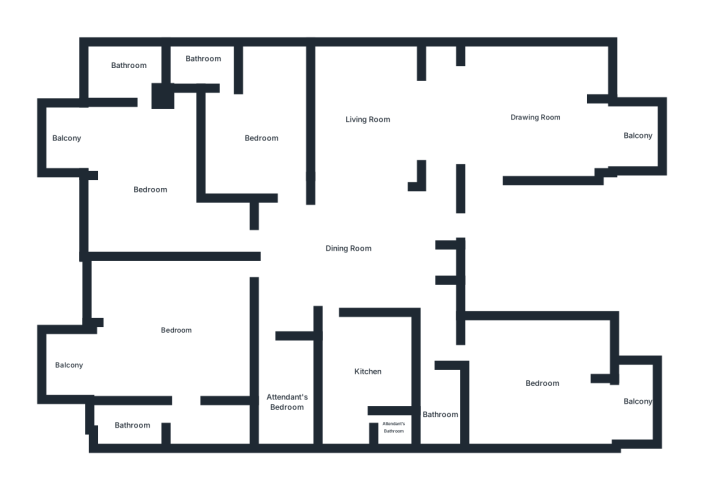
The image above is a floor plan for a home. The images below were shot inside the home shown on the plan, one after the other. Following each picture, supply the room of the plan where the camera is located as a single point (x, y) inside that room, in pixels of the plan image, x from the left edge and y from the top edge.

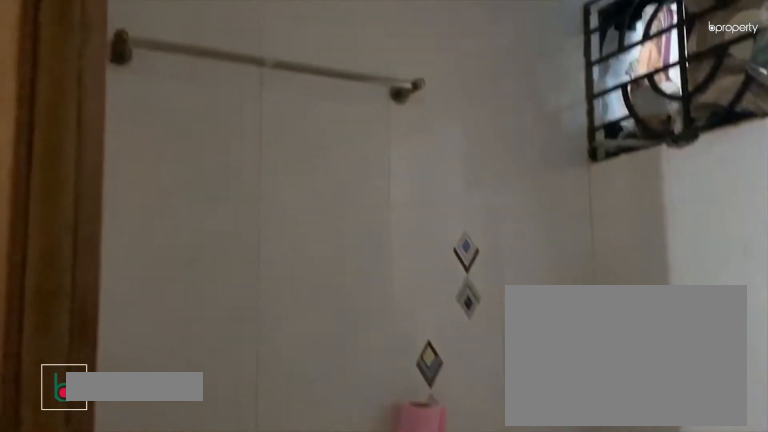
(204, 60)
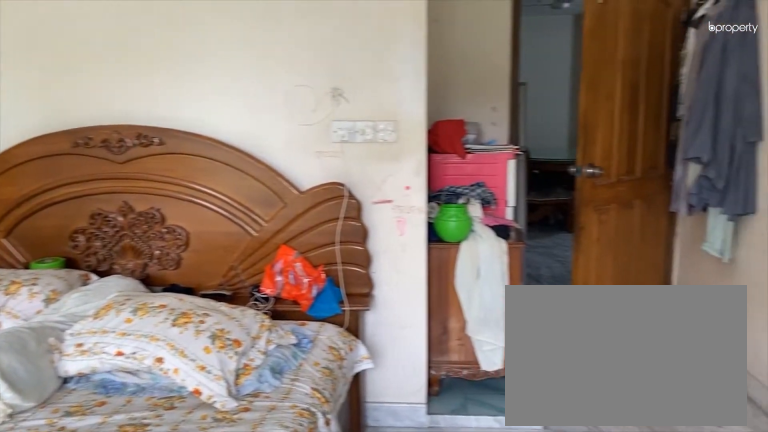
(150, 189)
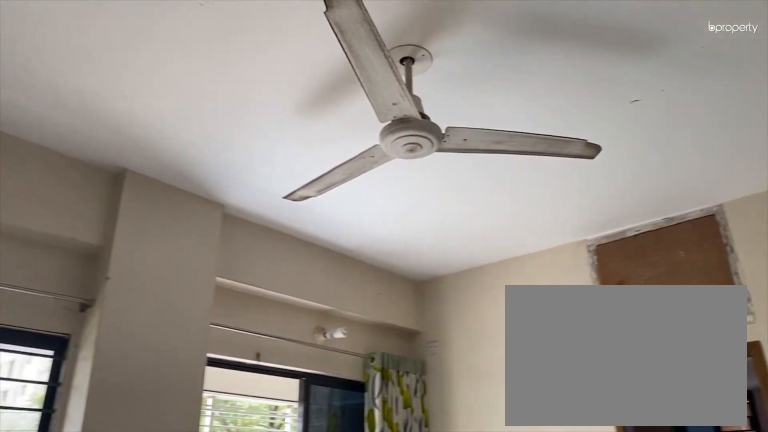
(150, 189)
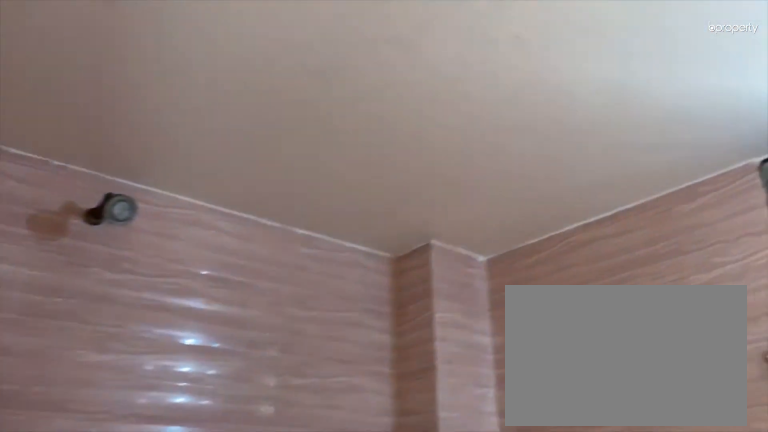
(126, 65)
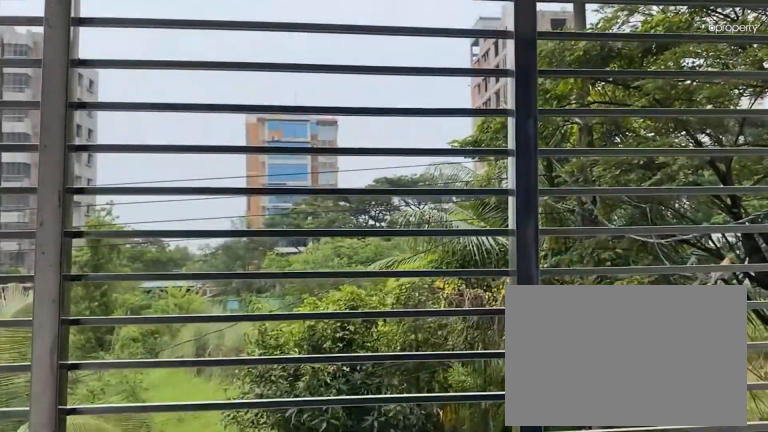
(70, 140)
